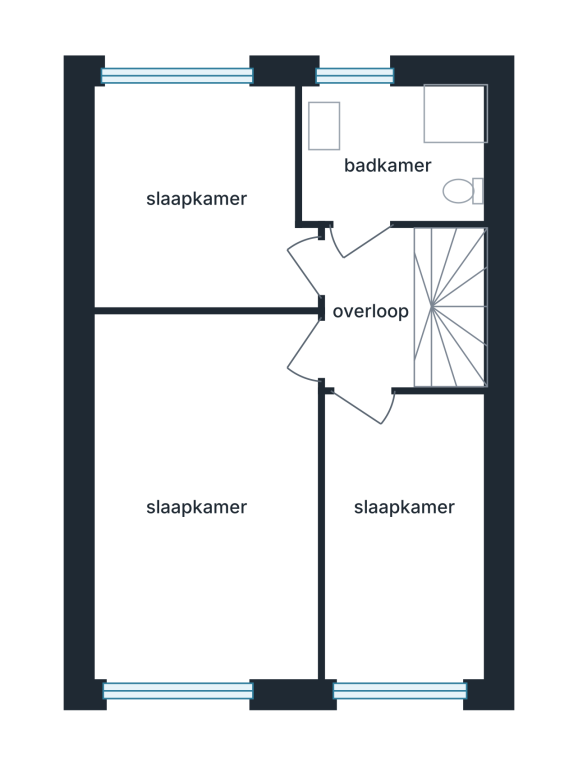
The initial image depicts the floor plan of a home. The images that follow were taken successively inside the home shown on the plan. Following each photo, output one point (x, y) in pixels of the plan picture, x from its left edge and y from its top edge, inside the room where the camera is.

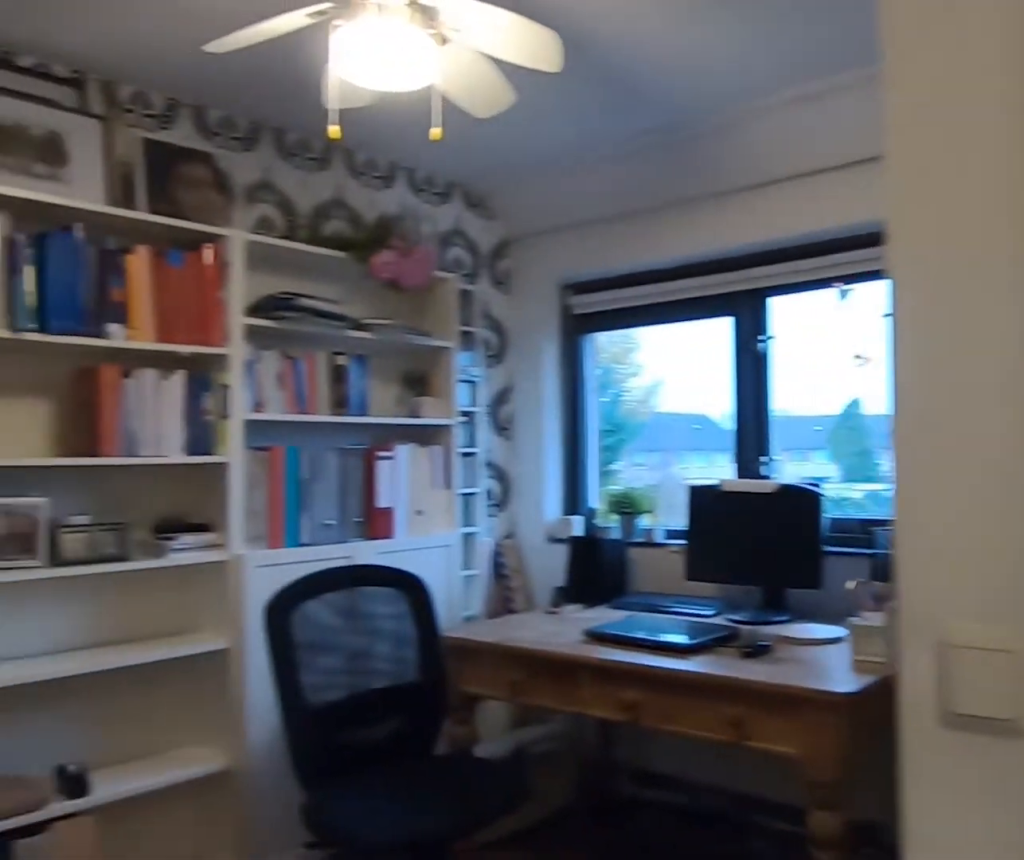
(368, 307)
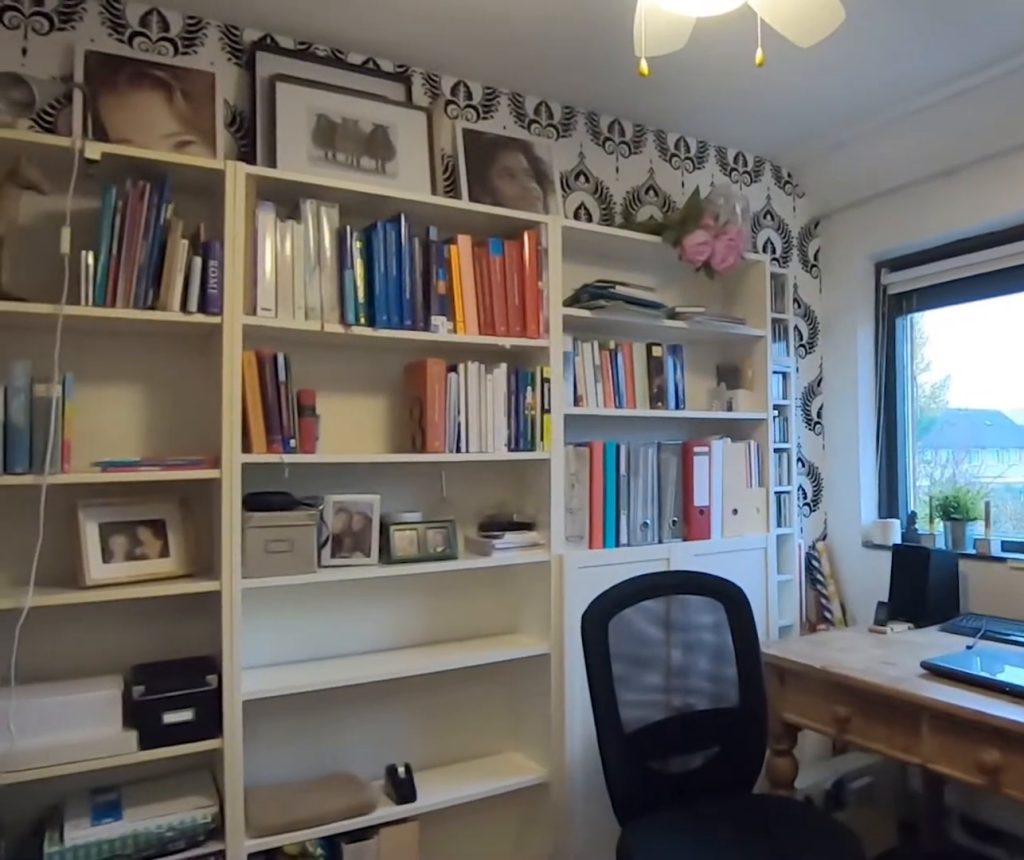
(197, 197)
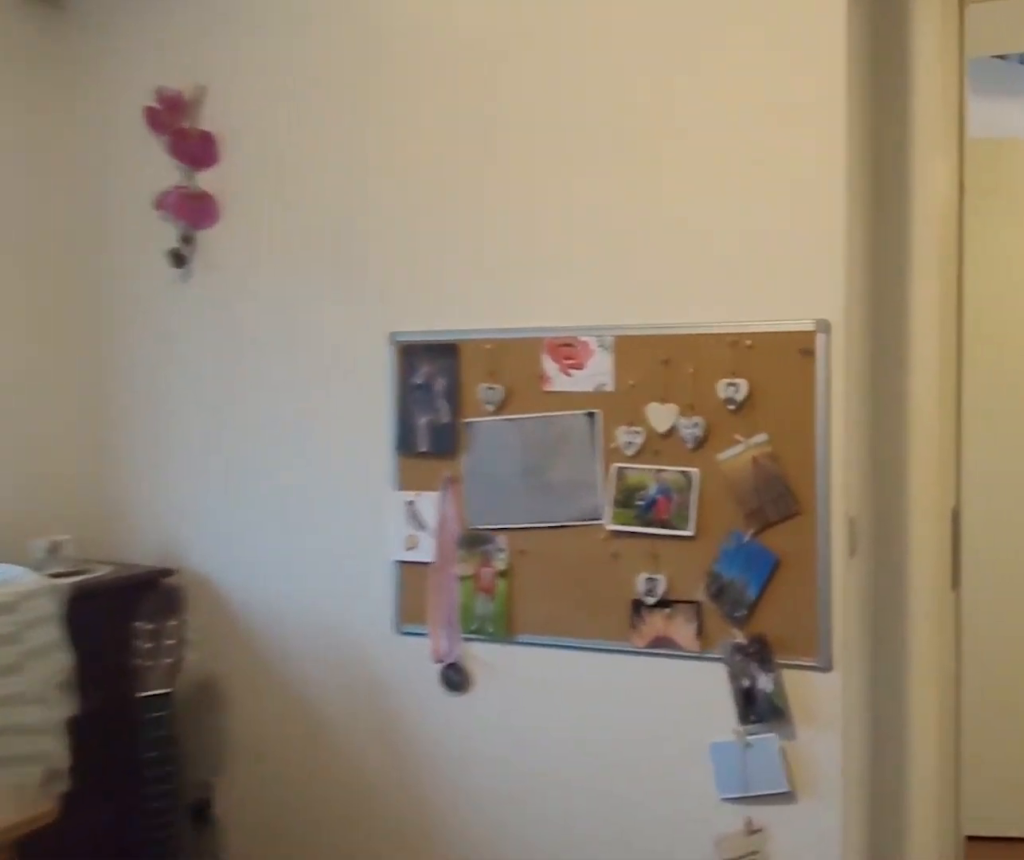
(197, 197)
